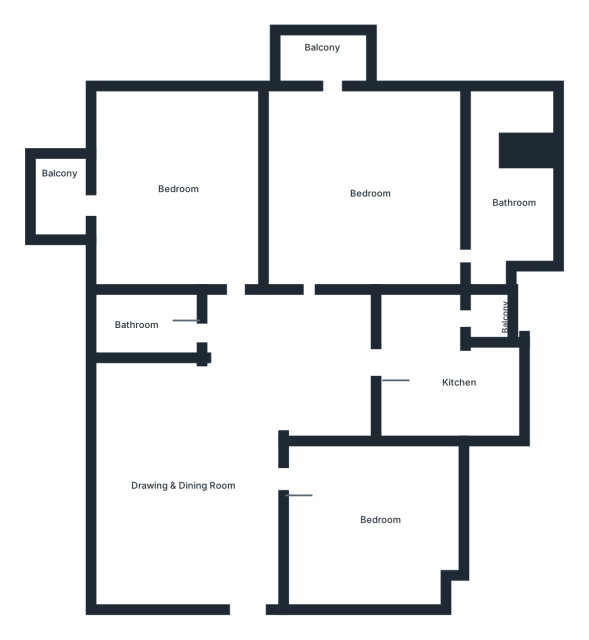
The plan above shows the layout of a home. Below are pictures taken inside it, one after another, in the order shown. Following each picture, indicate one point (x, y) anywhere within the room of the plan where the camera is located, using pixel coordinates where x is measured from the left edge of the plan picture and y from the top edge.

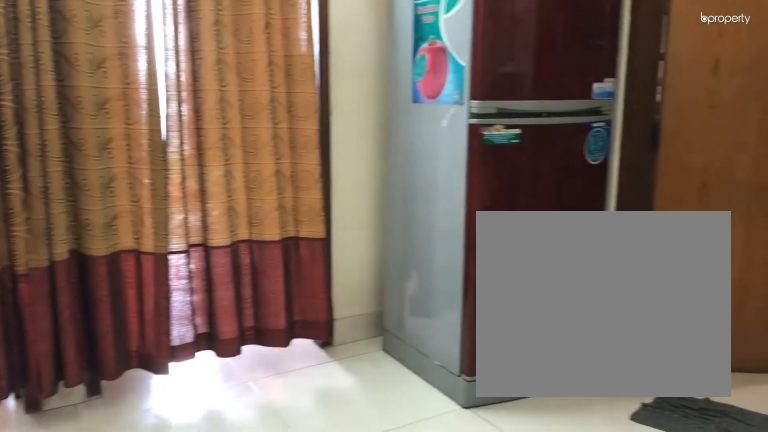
(293, 358)
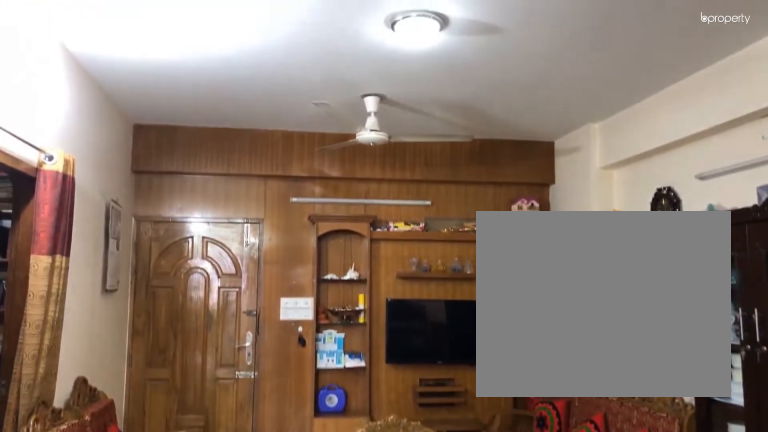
(181, 473)
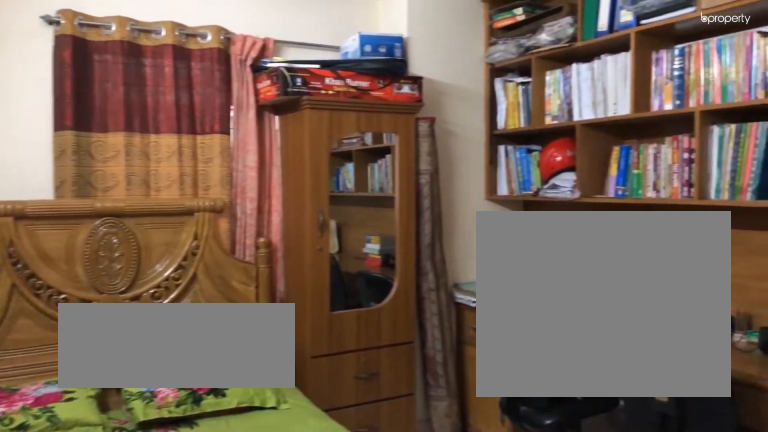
(358, 510)
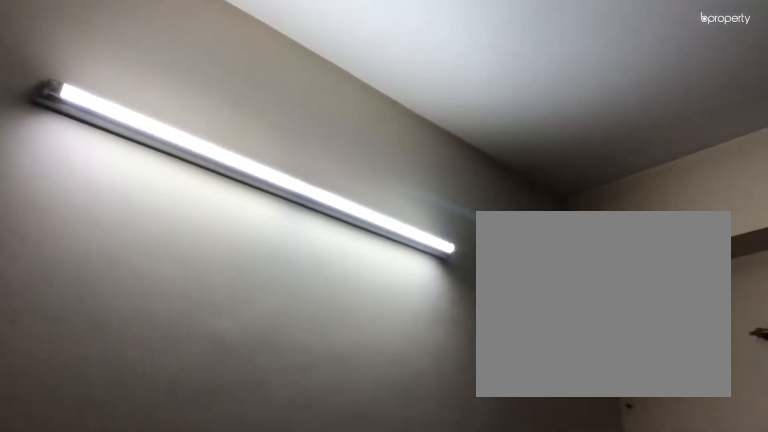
(371, 525)
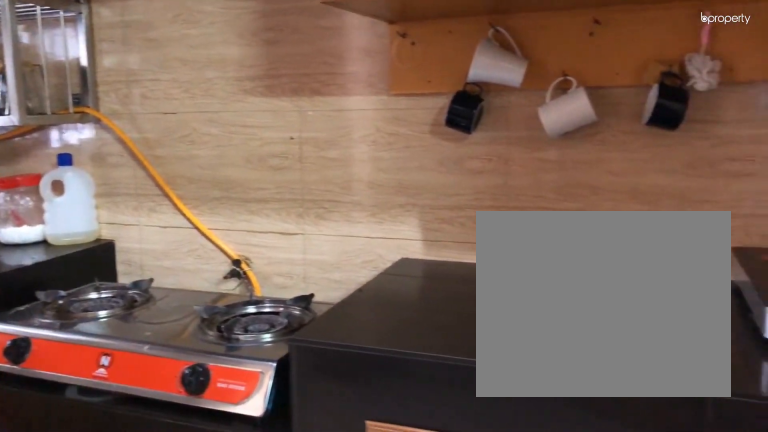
(423, 364)
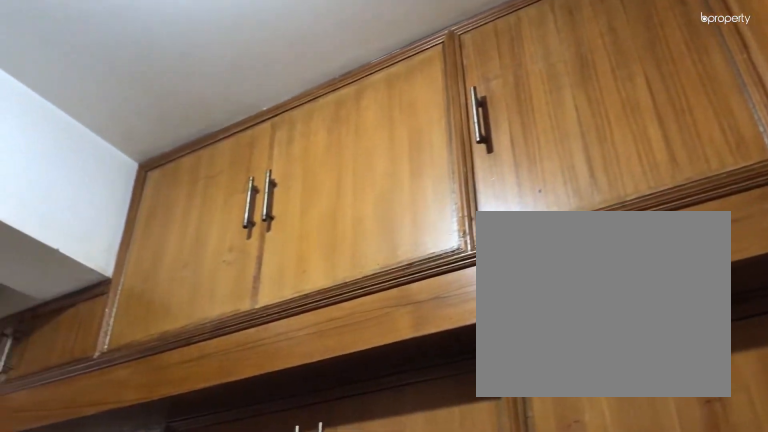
(423, 364)
